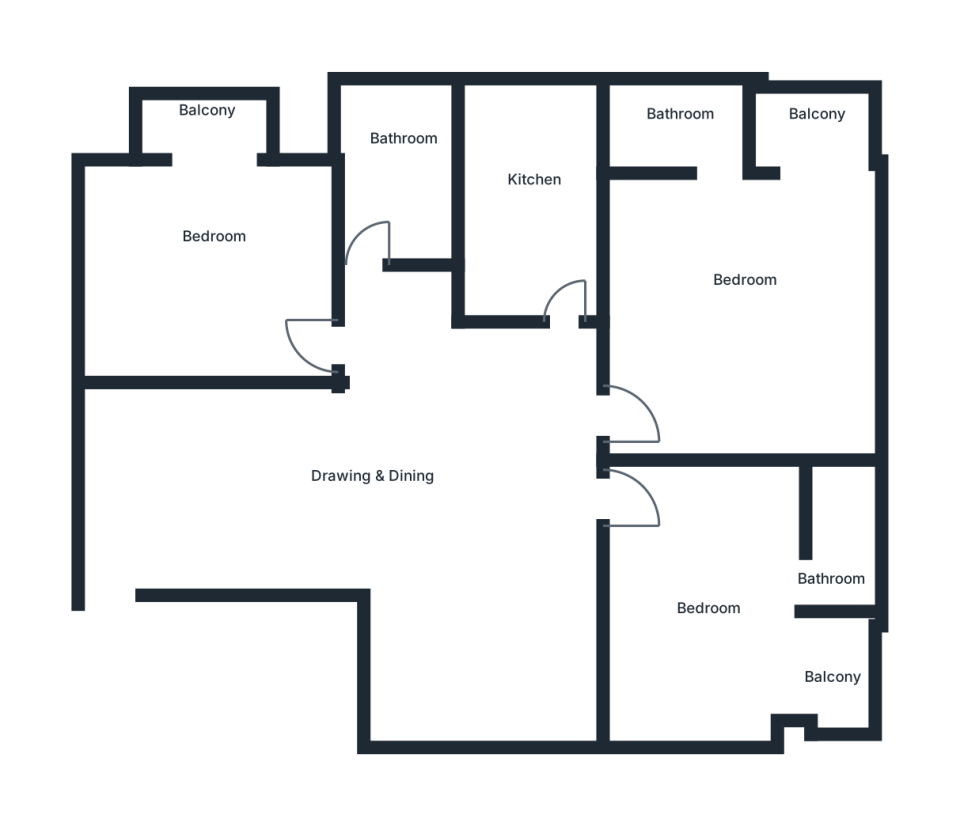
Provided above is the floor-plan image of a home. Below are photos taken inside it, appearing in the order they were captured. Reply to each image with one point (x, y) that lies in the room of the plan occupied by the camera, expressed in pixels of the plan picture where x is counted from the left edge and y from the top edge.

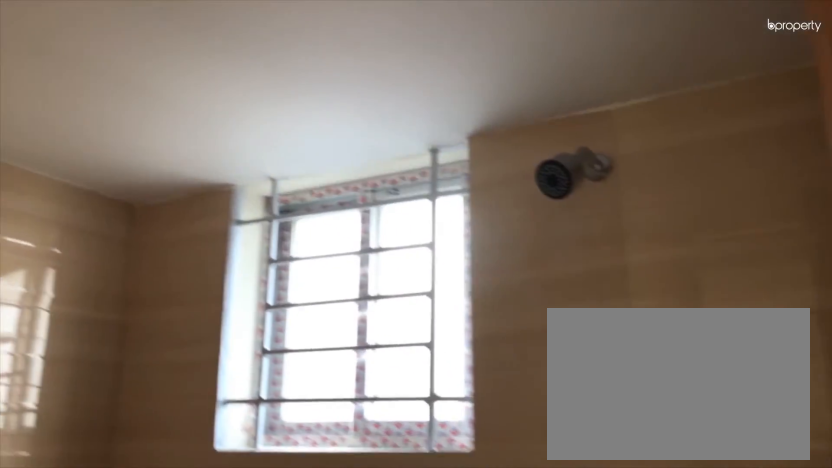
(665, 121)
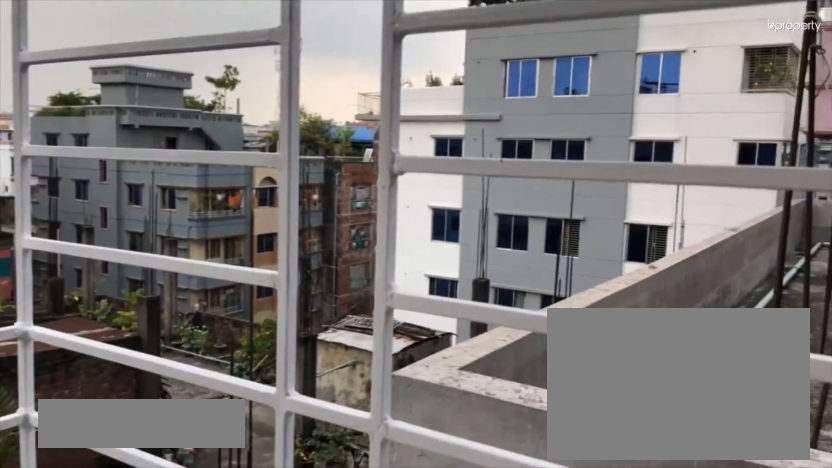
(815, 125)
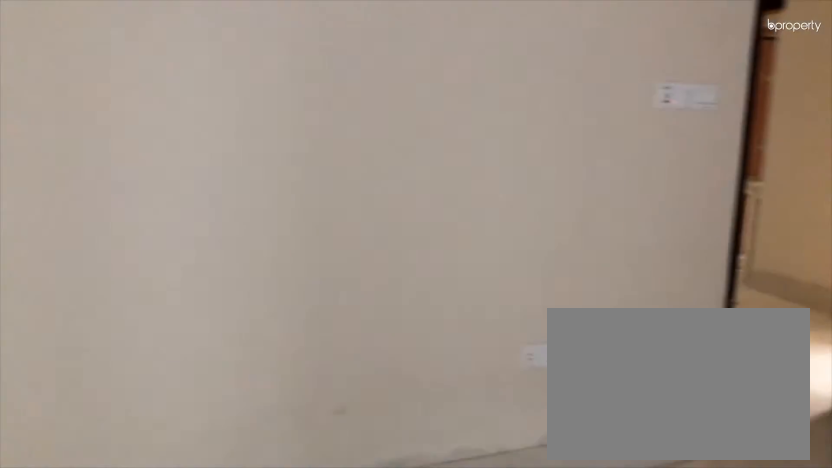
(728, 597)
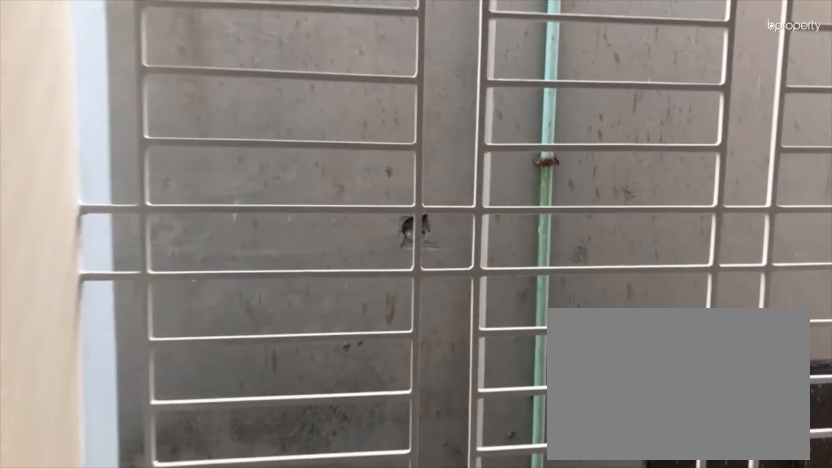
(840, 671)
